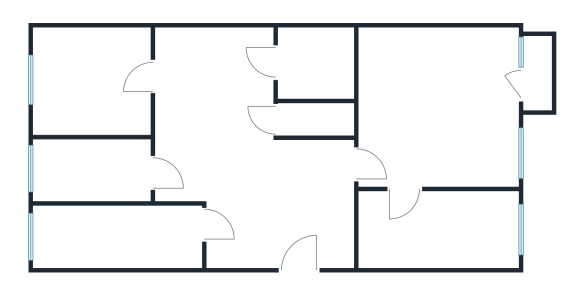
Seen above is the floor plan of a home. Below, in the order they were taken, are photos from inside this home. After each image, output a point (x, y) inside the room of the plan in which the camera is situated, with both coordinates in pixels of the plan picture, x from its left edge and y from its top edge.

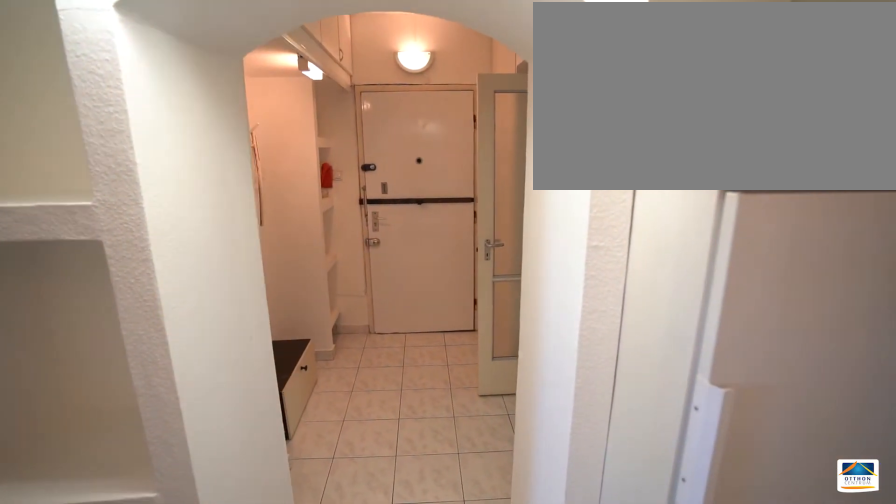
(264, 191)
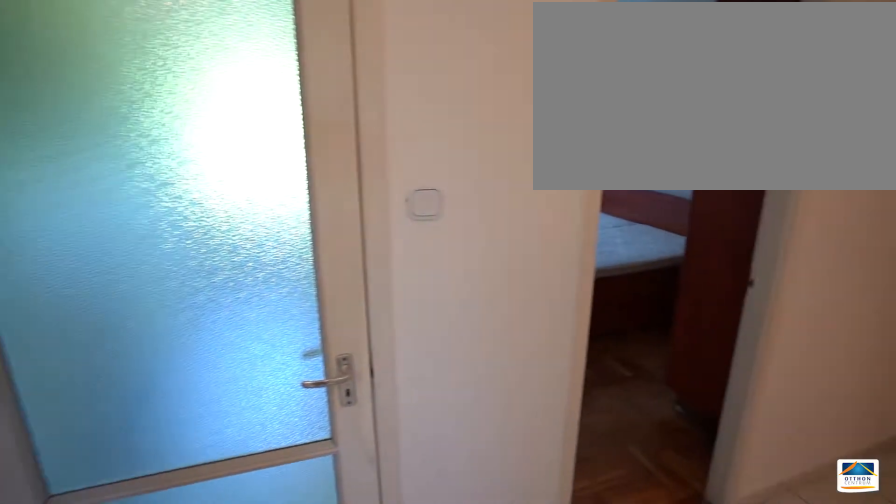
(264, 191)
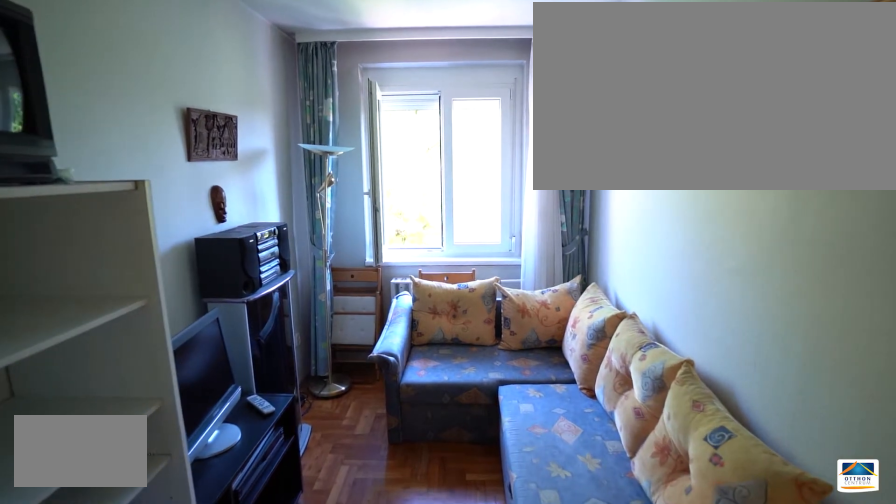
(105, 236)
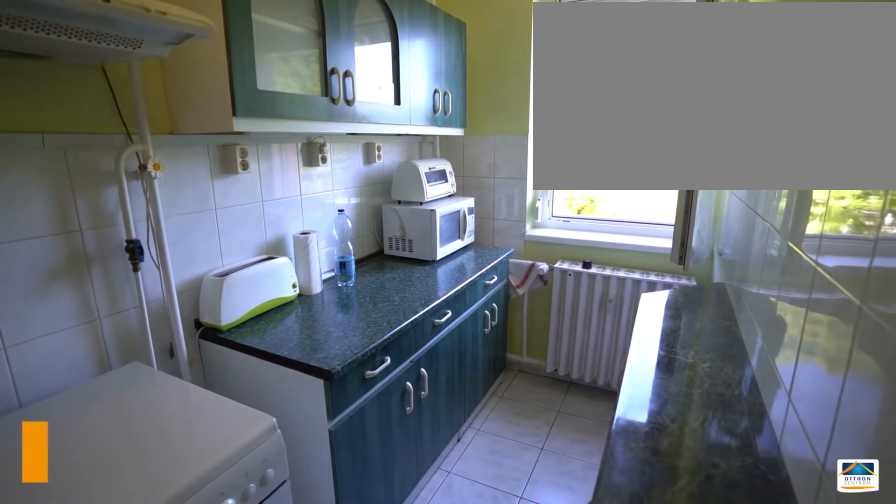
(97, 171)
